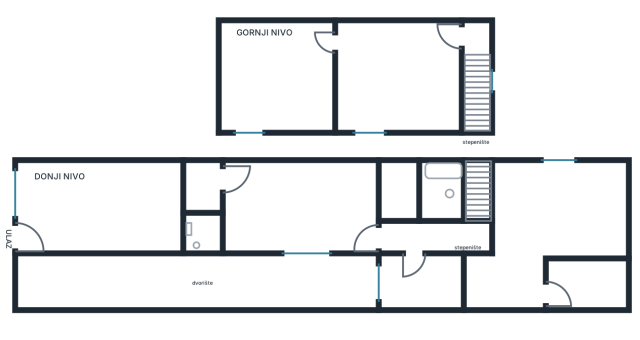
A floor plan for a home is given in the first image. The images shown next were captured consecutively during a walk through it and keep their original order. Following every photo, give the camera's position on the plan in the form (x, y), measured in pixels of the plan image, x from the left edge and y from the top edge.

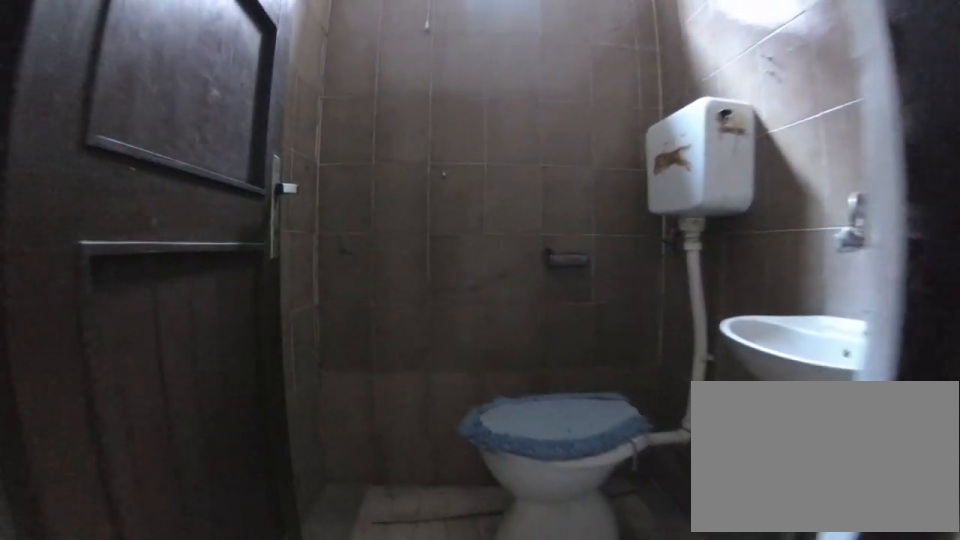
(204, 188)
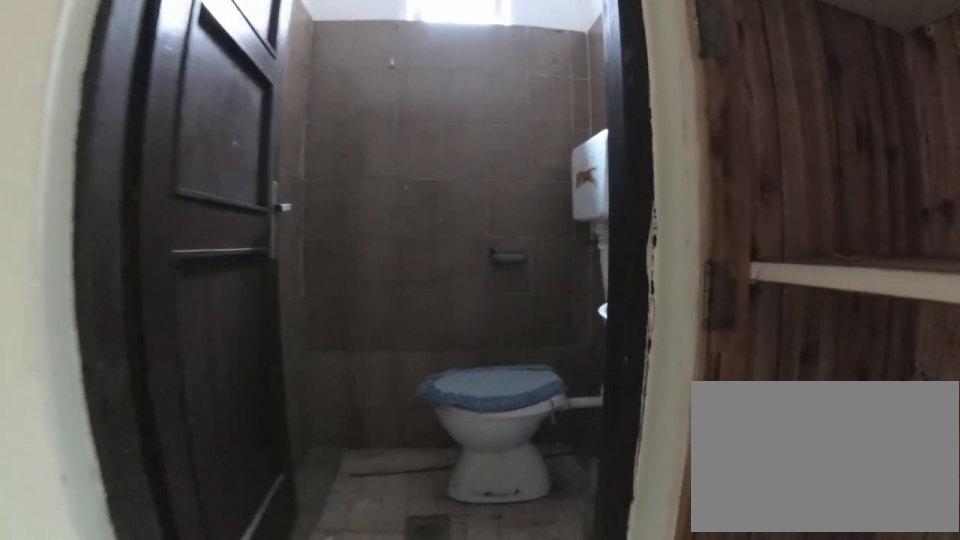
(204, 175)
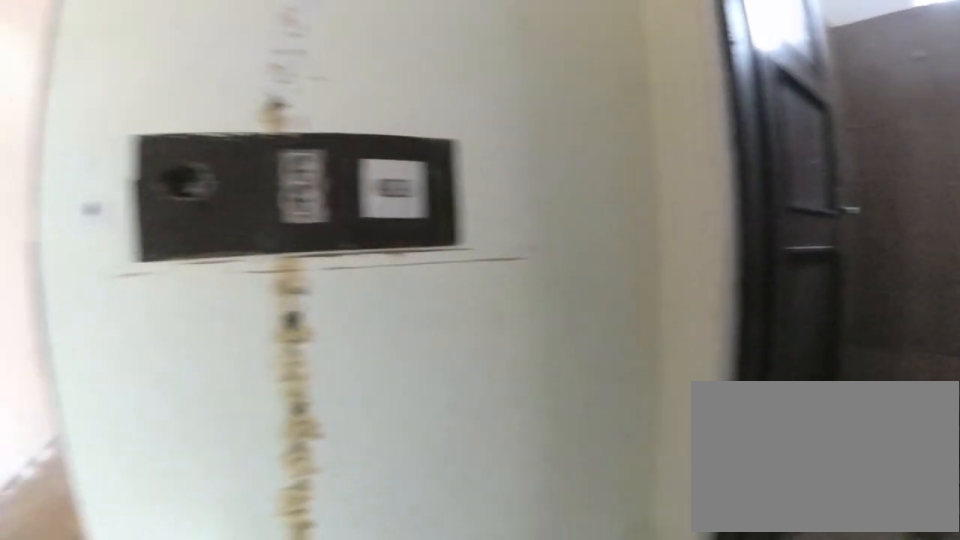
(196, 164)
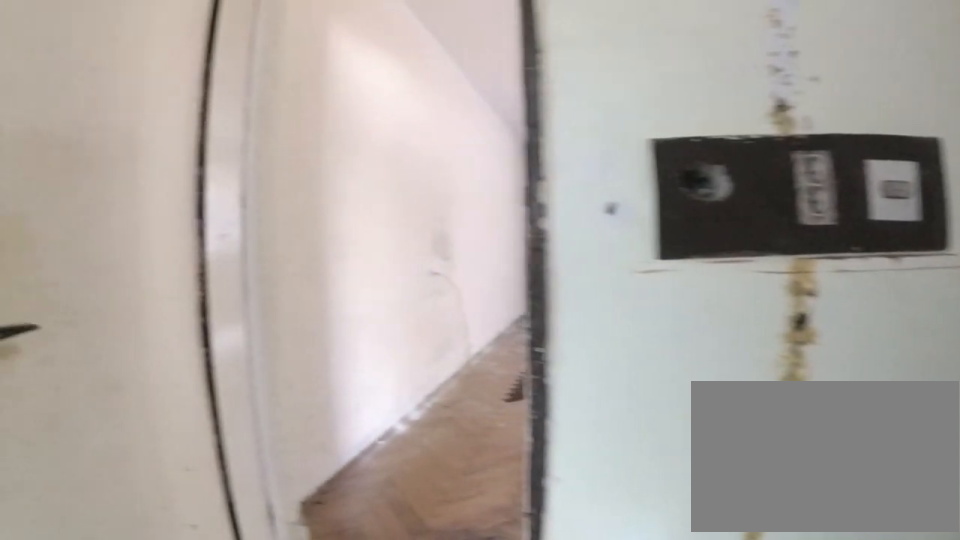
(188, 171)
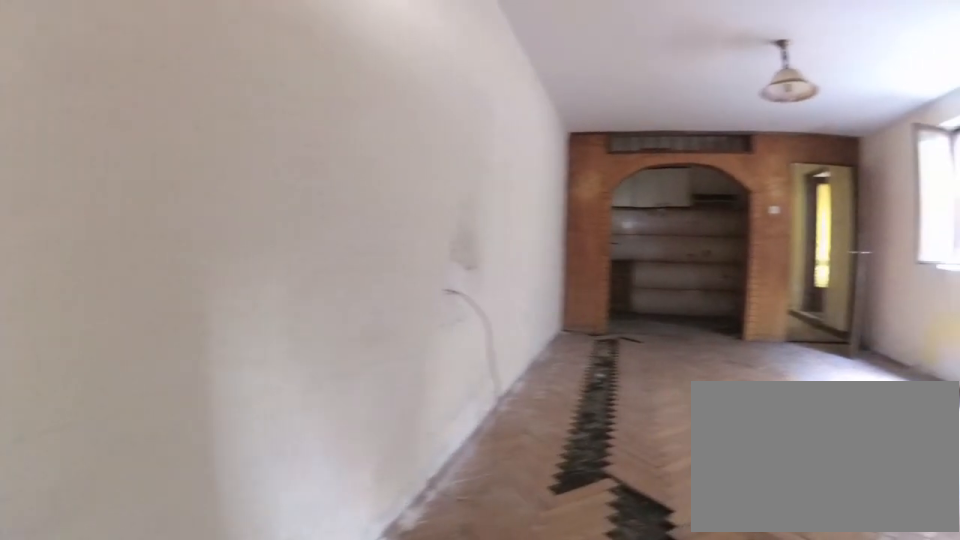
(198, 182)
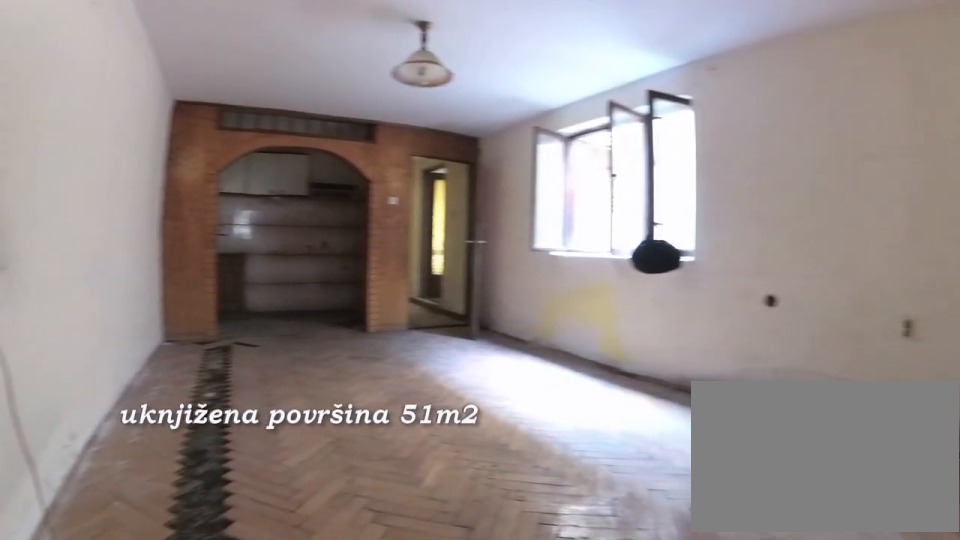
(207, 172)
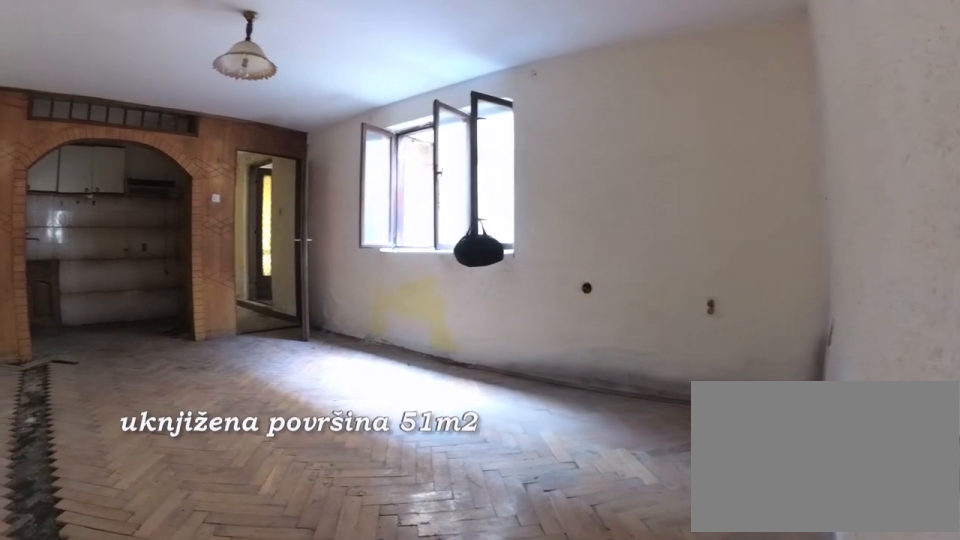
(215, 167)
